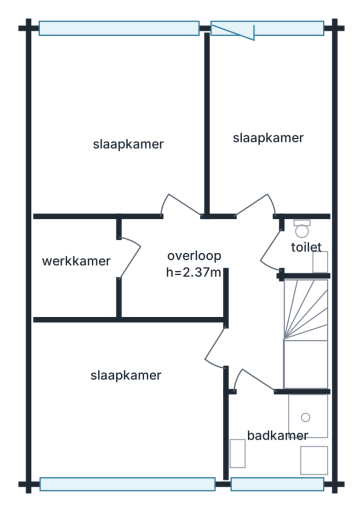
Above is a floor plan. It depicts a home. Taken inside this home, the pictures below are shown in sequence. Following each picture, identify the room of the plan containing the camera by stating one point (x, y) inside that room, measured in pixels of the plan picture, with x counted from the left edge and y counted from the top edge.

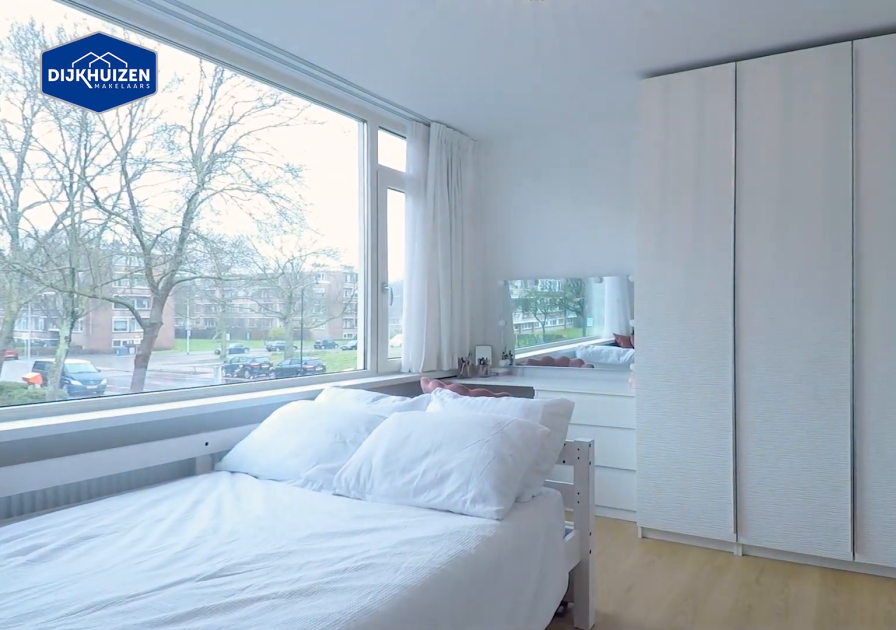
(130, 400)
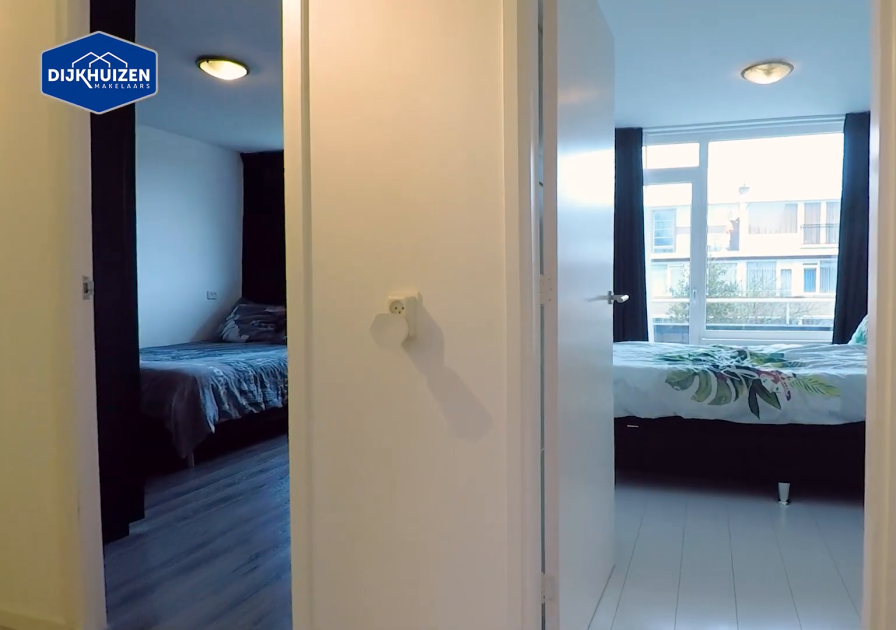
(255, 304)
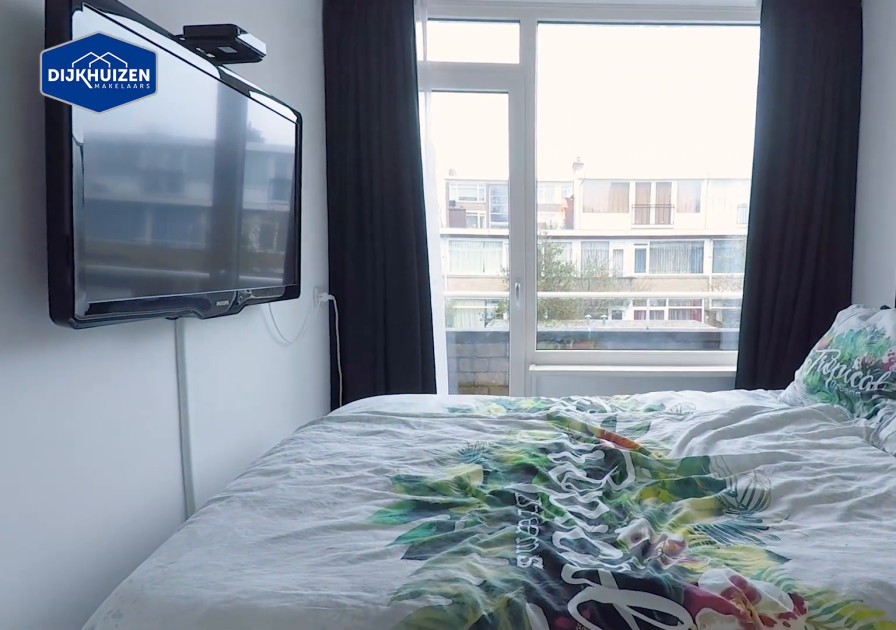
(267, 121)
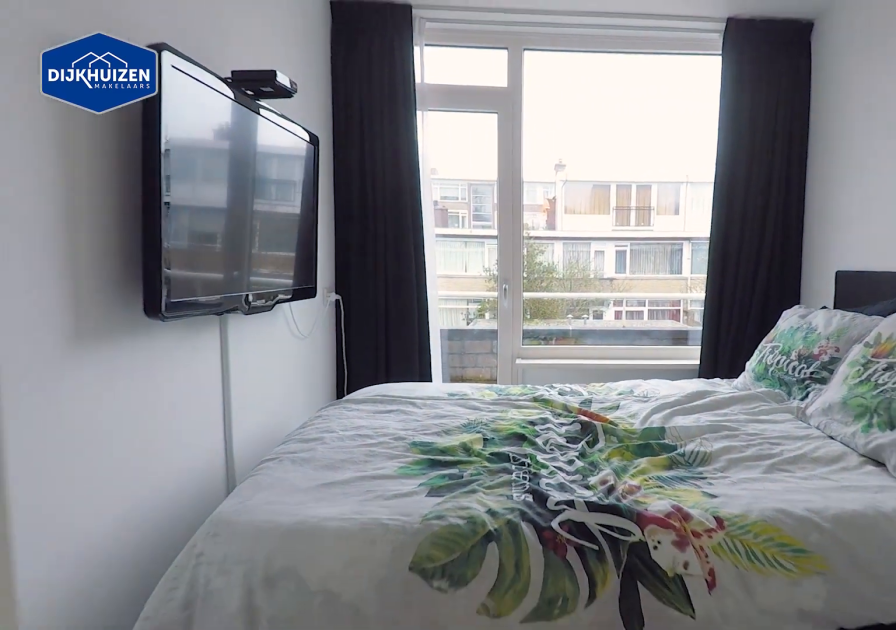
(267, 121)
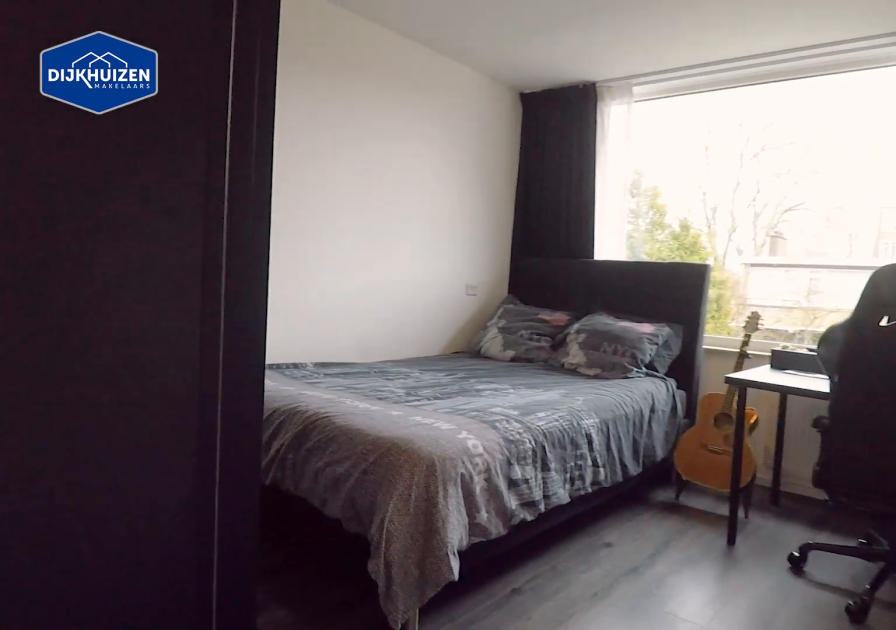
(123, 142)
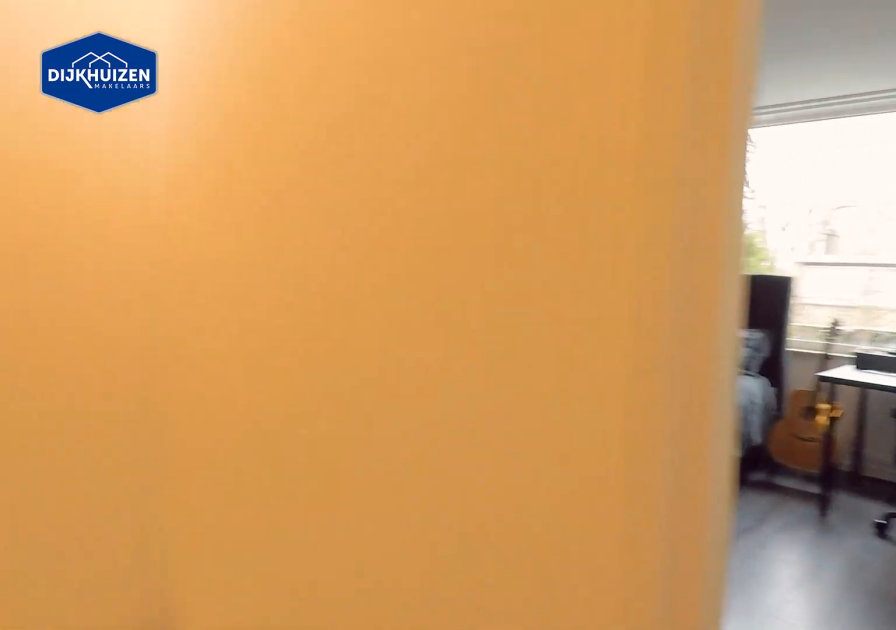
(254, 303)
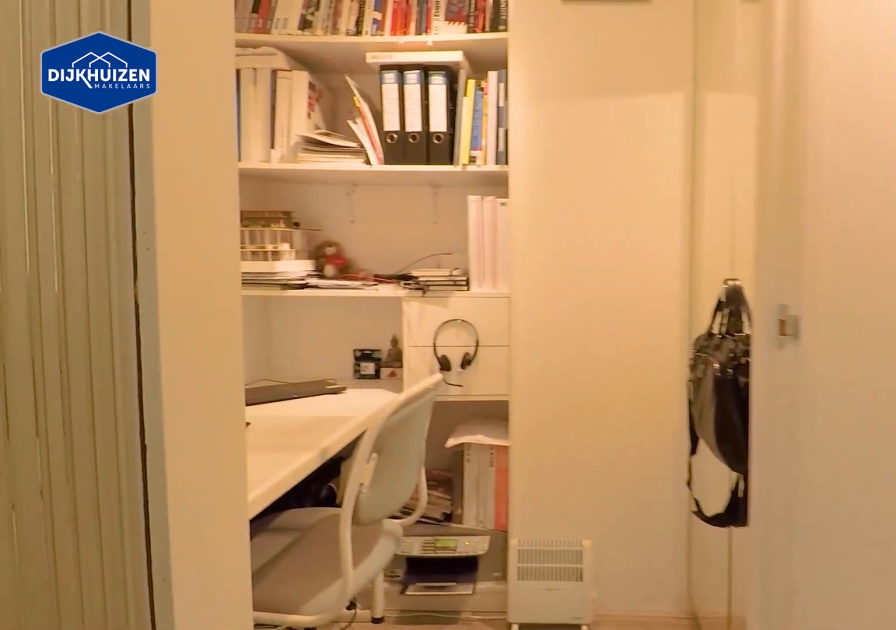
(254, 303)
